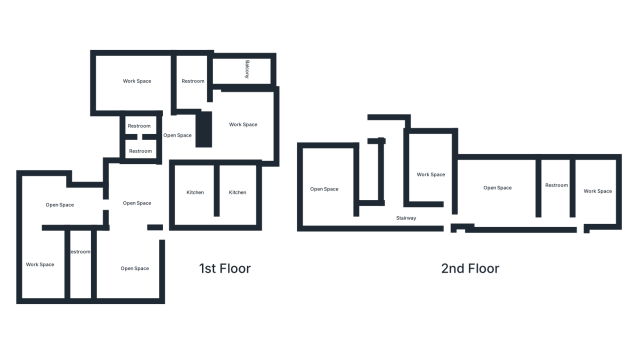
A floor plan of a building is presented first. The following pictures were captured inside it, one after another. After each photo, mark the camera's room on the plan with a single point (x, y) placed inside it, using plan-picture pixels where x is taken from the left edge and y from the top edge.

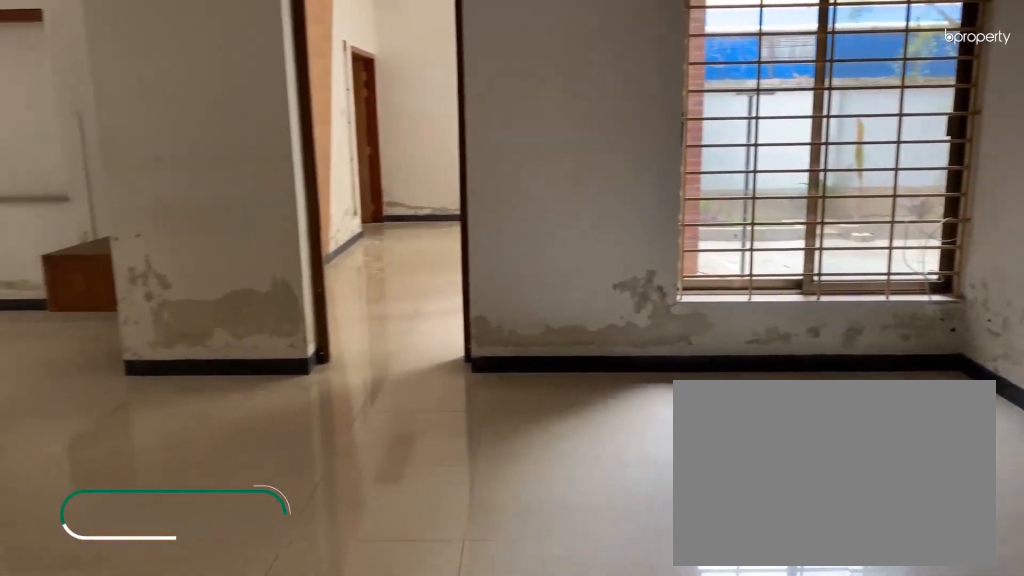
(135, 193)
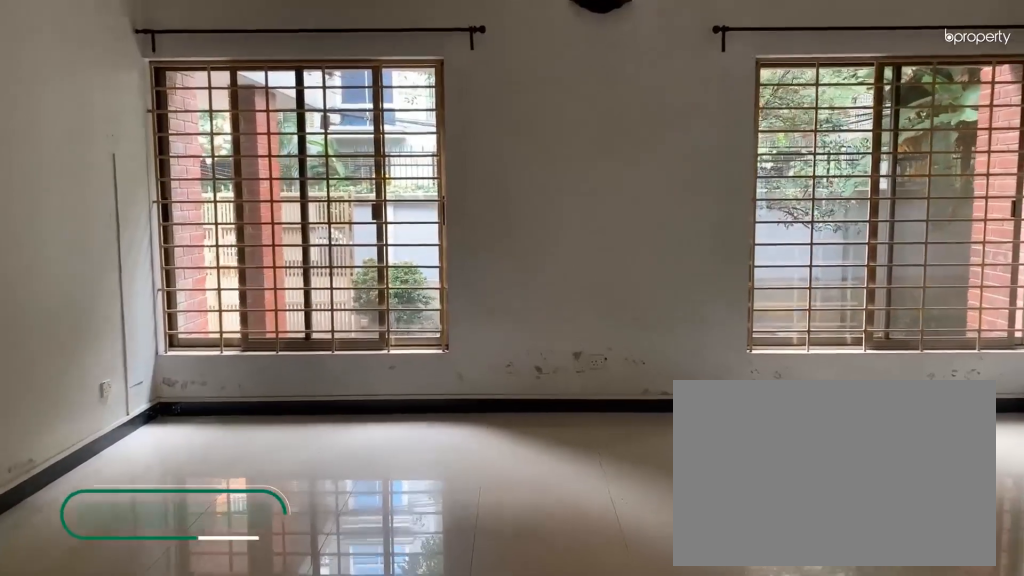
(126, 268)
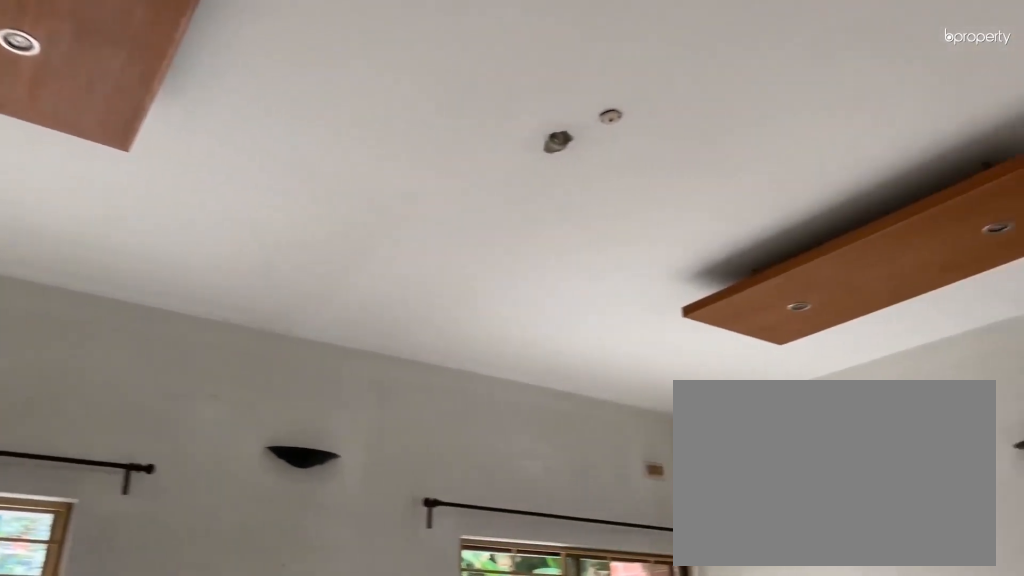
(126, 264)
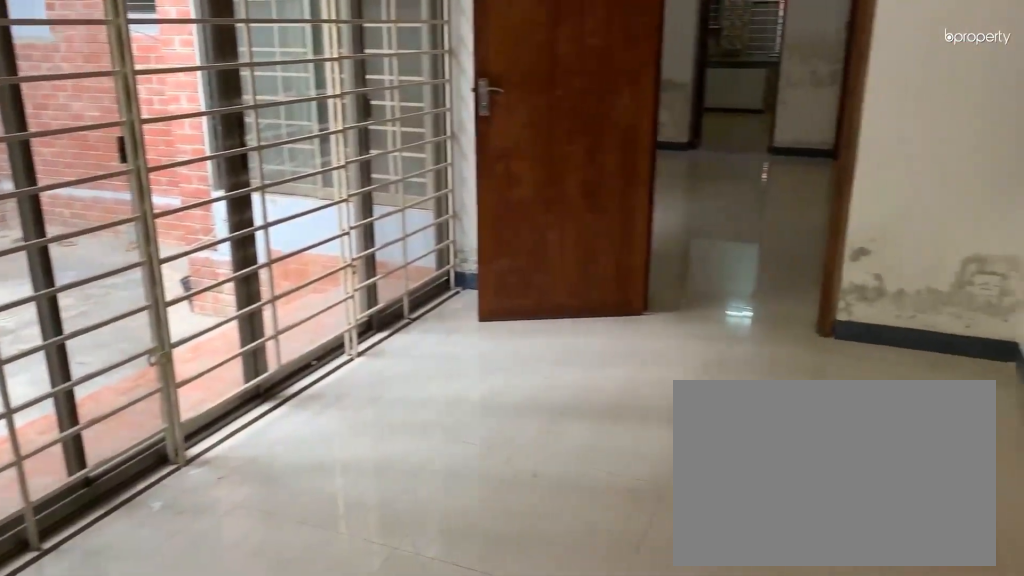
(51, 204)
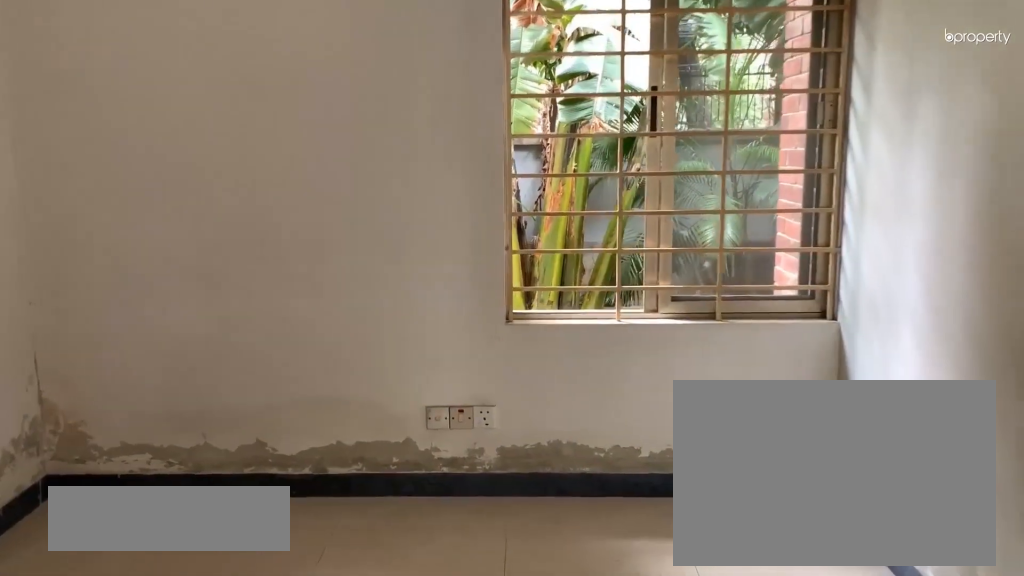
(43, 266)
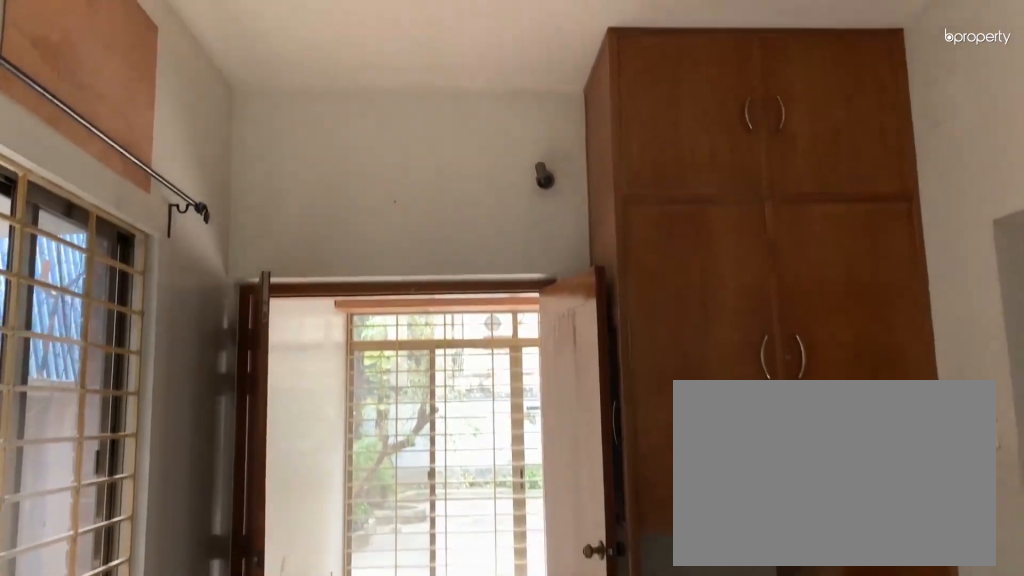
(43, 266)
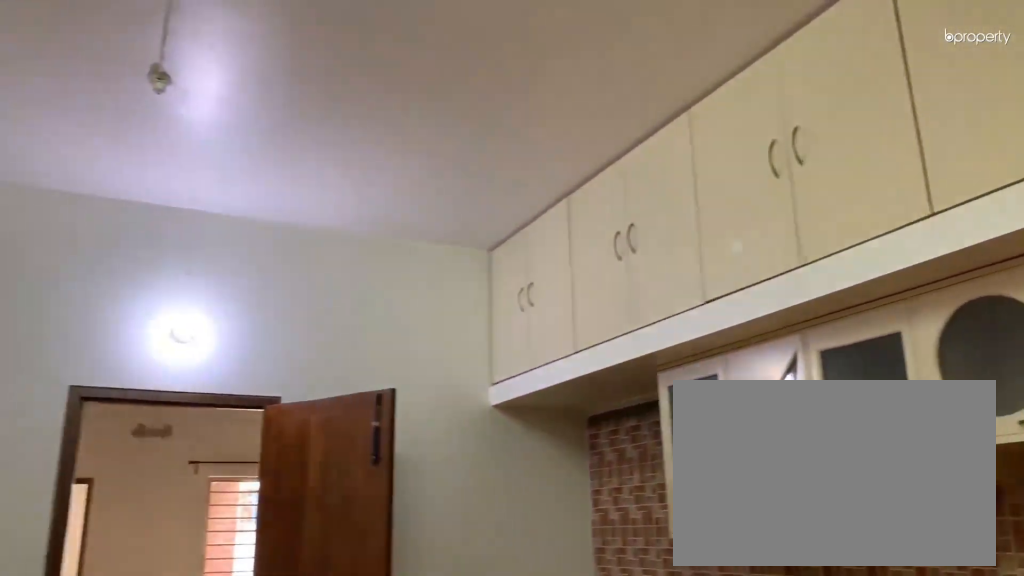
(193, 199)
